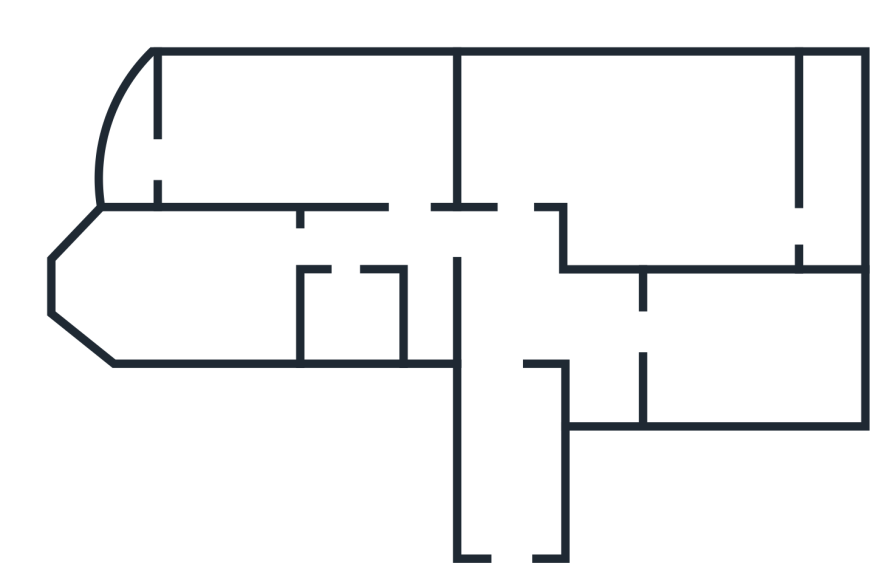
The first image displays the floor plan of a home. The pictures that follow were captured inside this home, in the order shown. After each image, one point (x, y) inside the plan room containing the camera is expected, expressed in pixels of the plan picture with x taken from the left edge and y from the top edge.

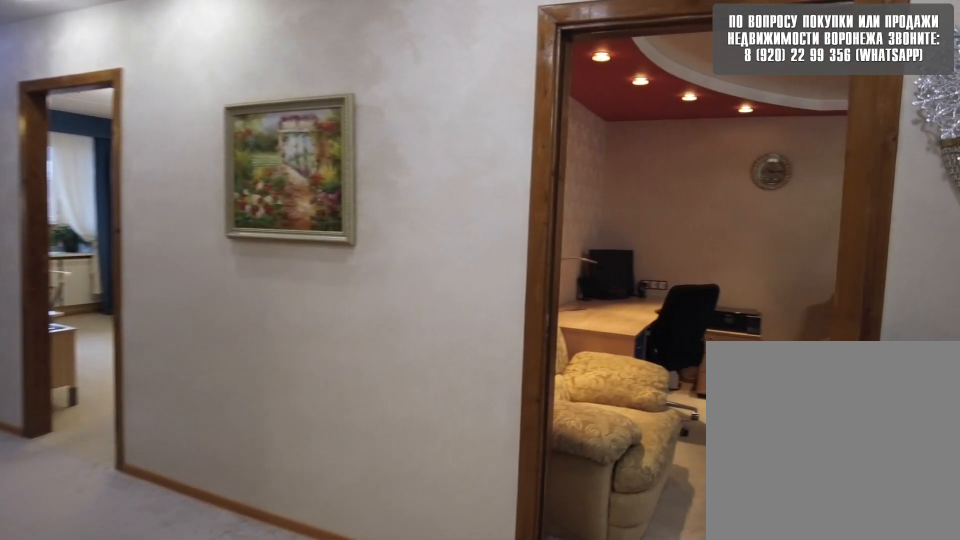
(526, 320)
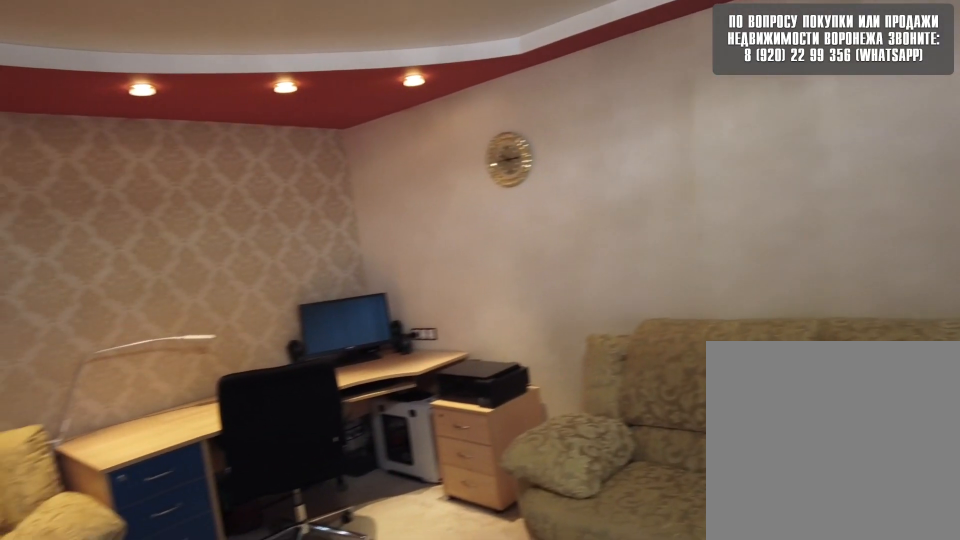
(583, 145)
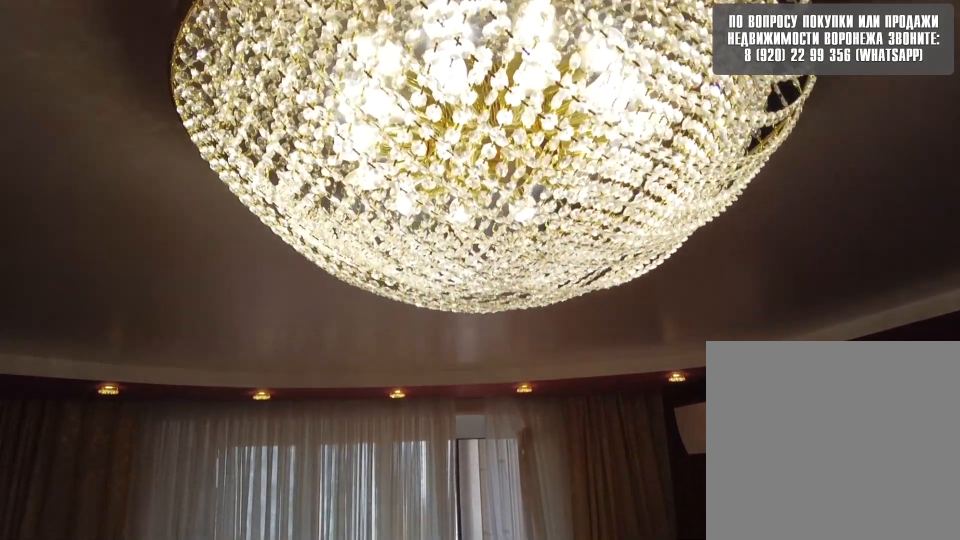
(583, 145)
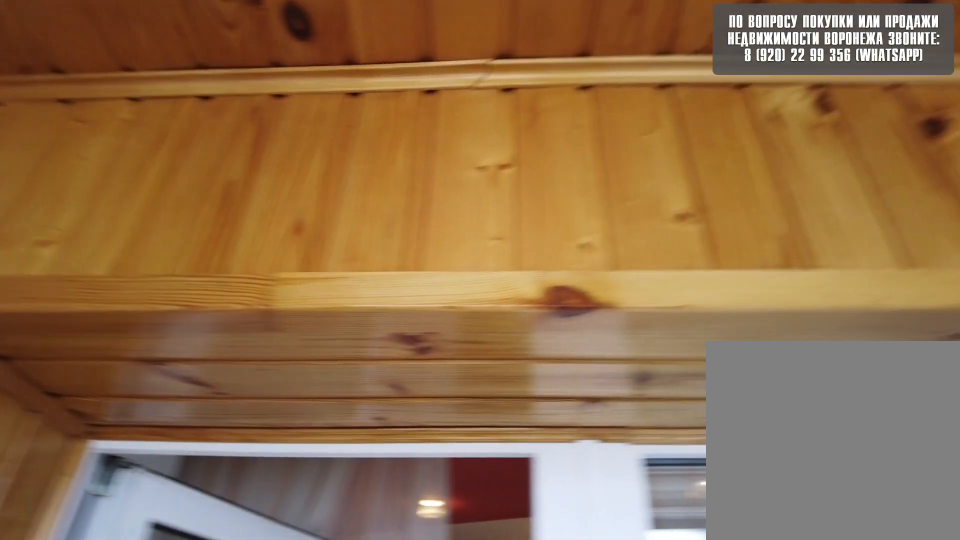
(850, 218)
